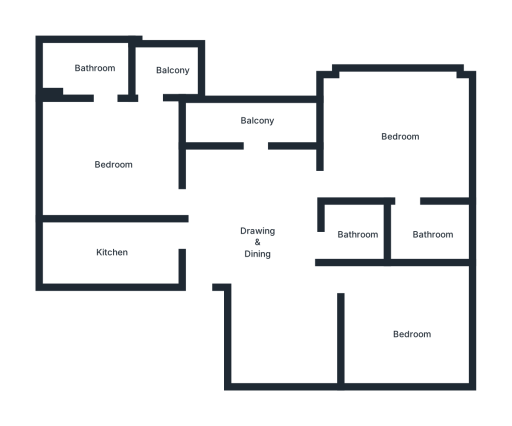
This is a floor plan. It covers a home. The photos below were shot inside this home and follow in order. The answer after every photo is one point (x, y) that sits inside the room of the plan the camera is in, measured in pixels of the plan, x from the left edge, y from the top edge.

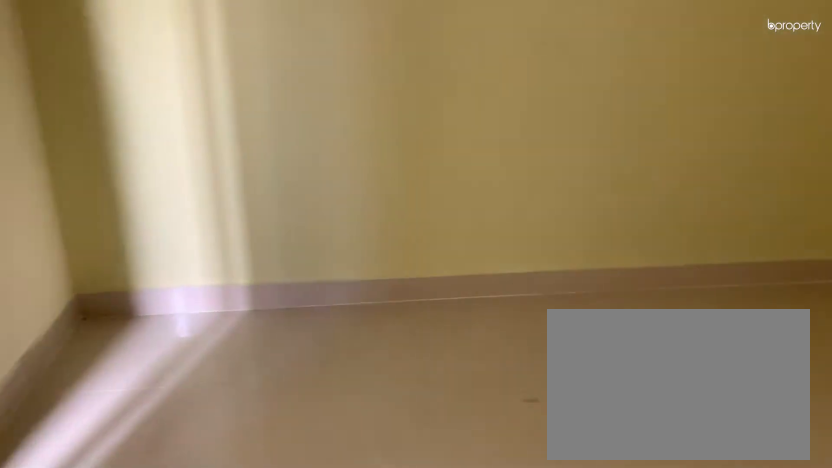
(409, 332)
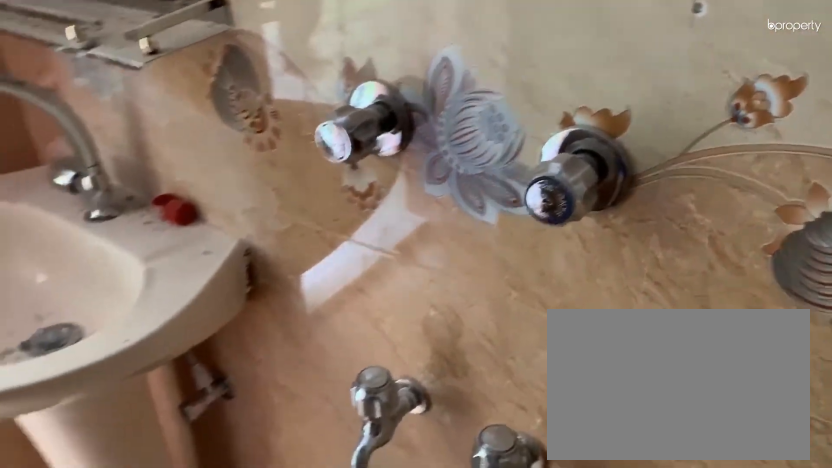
(359, 233)
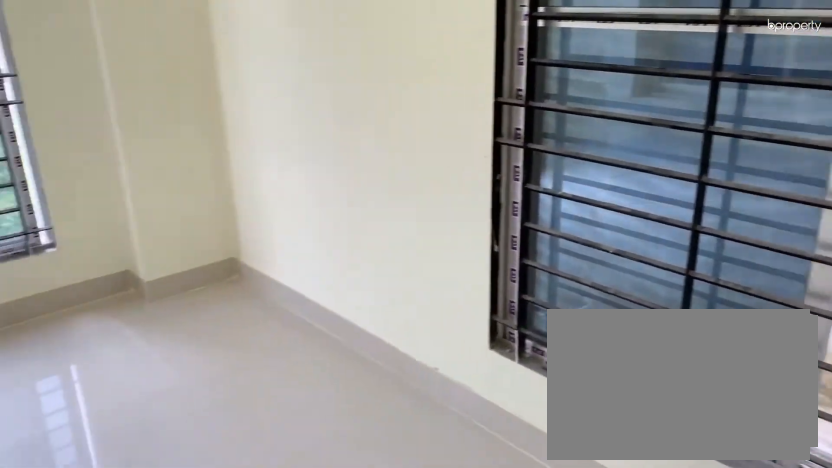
(397, 139)
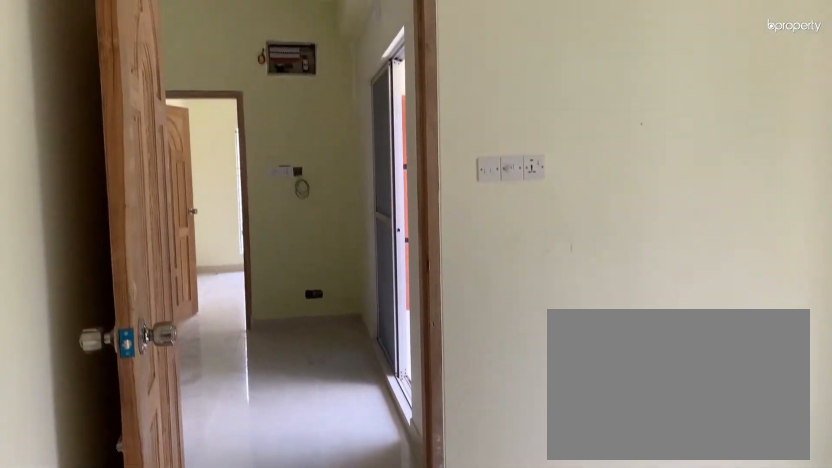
(397, 139)
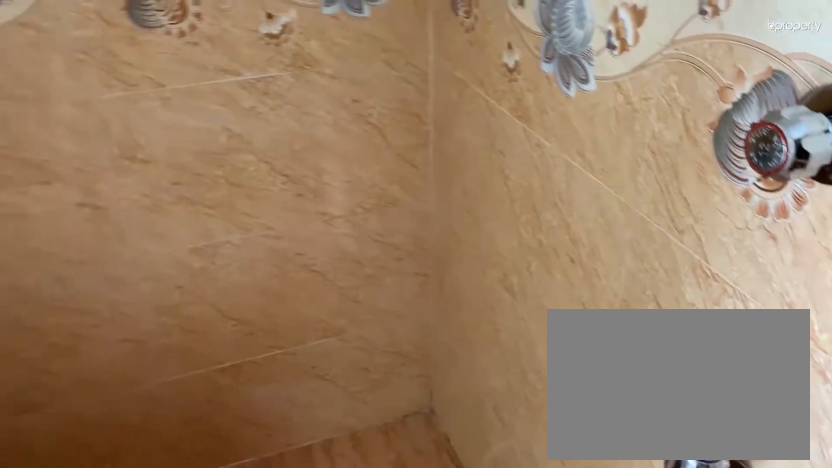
(432, 230)
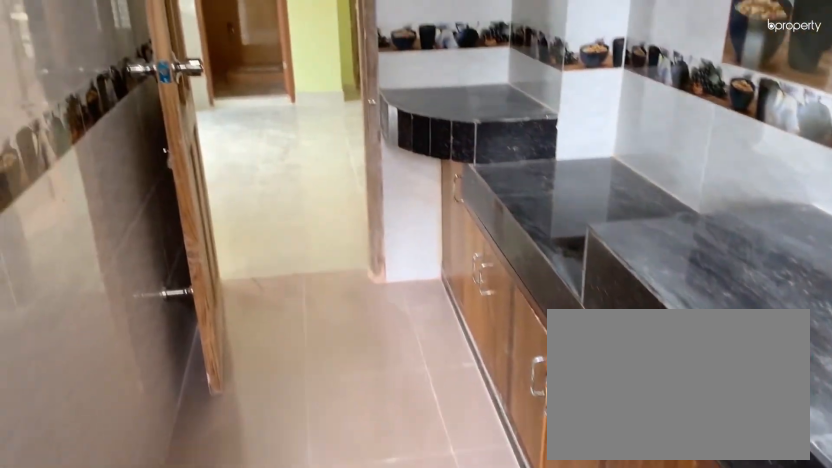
(111, 251)
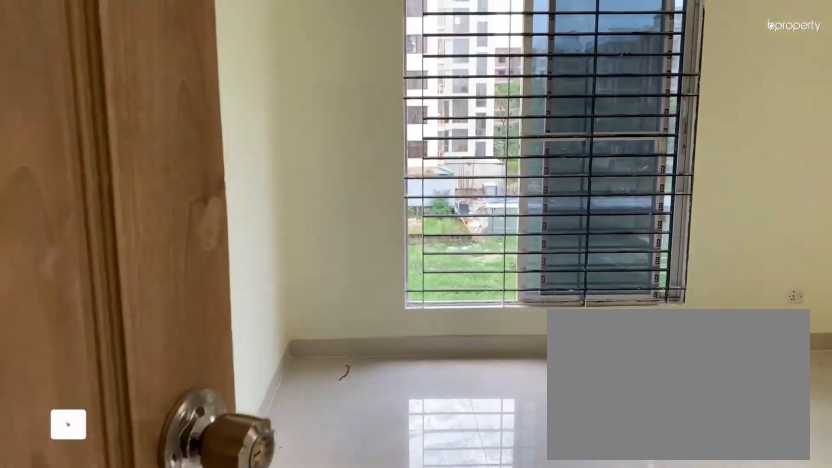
(112, 166)
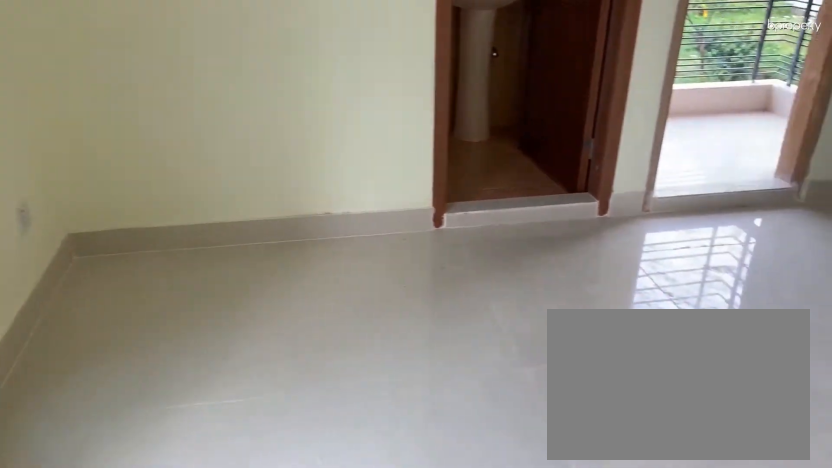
(112, 166)
